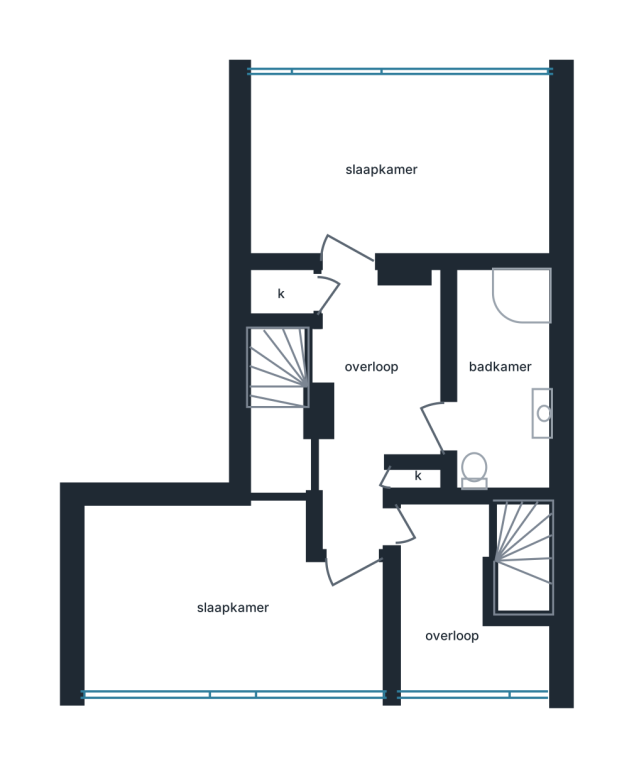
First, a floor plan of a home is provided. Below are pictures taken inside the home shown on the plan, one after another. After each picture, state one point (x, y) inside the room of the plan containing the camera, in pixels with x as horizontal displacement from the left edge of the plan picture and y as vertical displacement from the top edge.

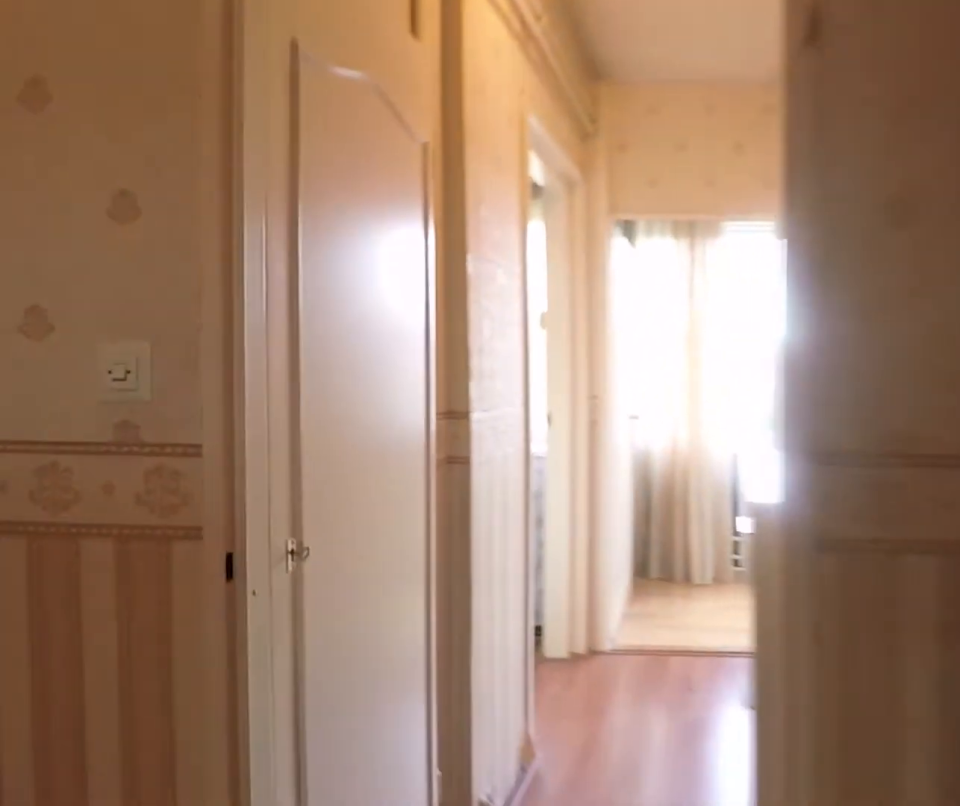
(374, 394)
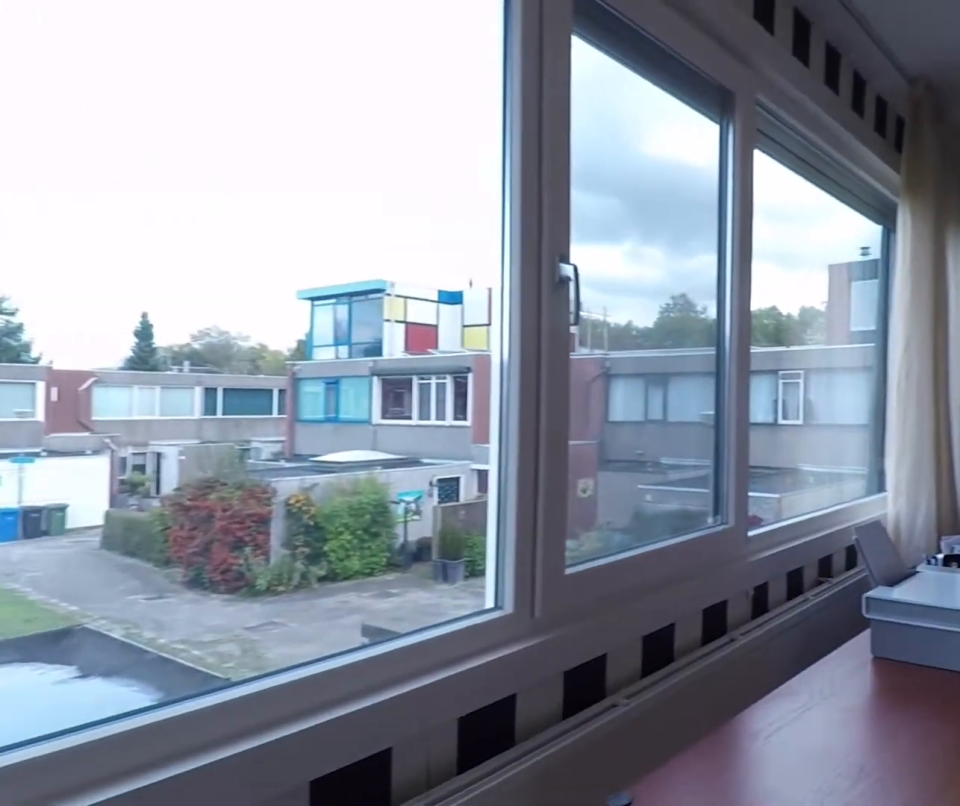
(326, 618)
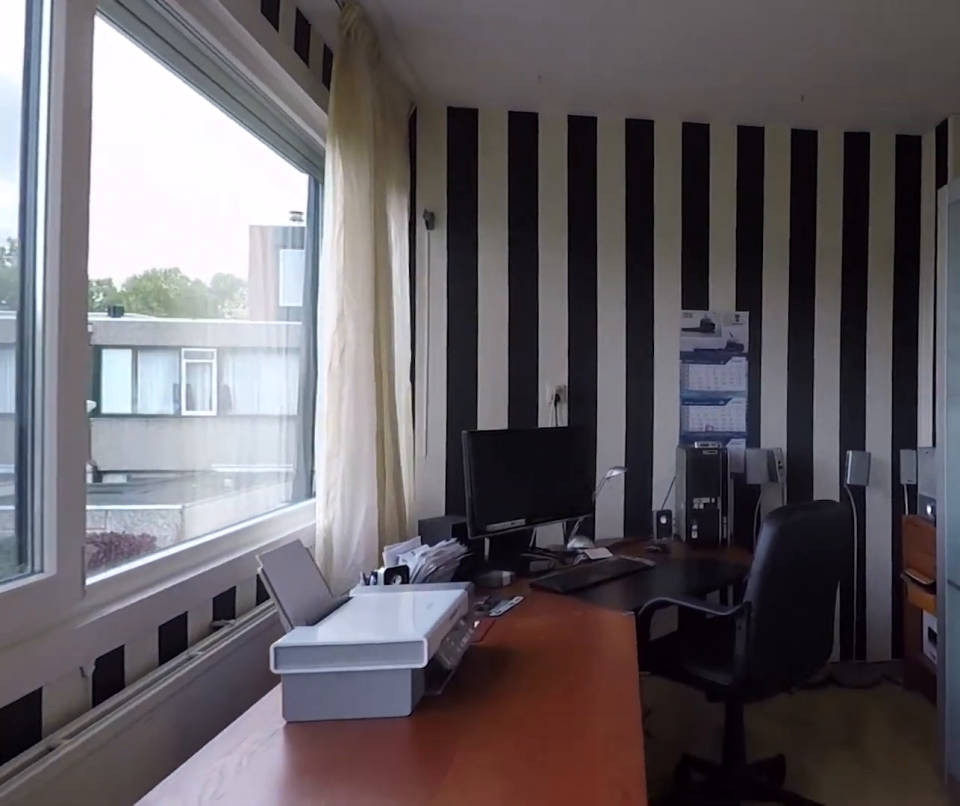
(326, 618)
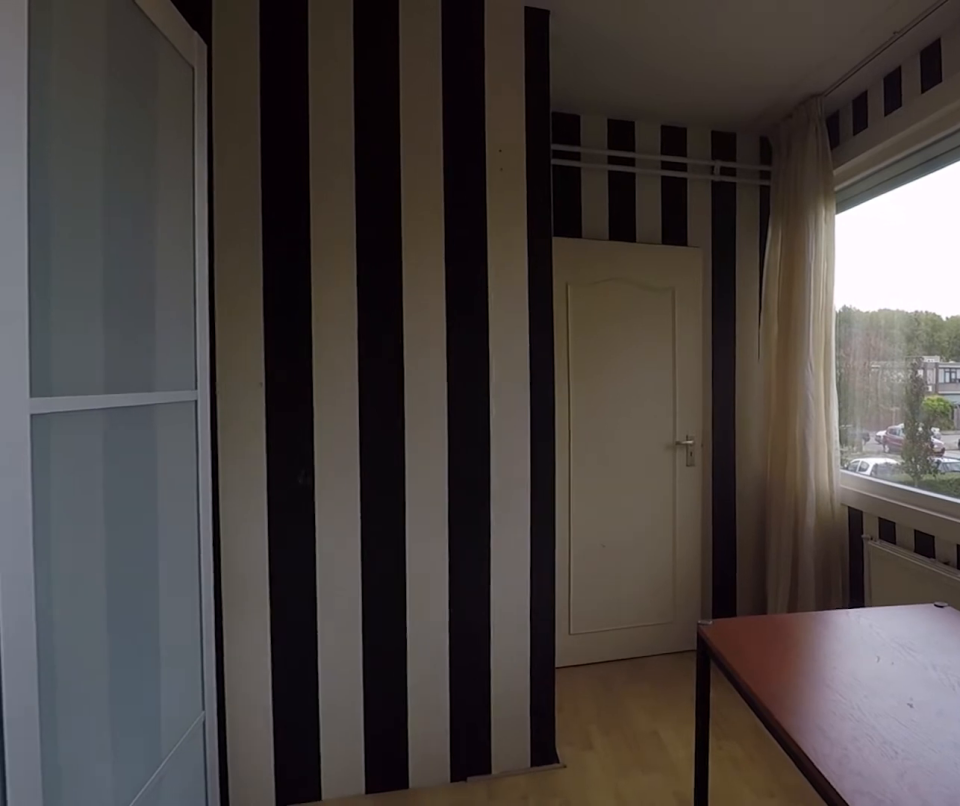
(326, 618)
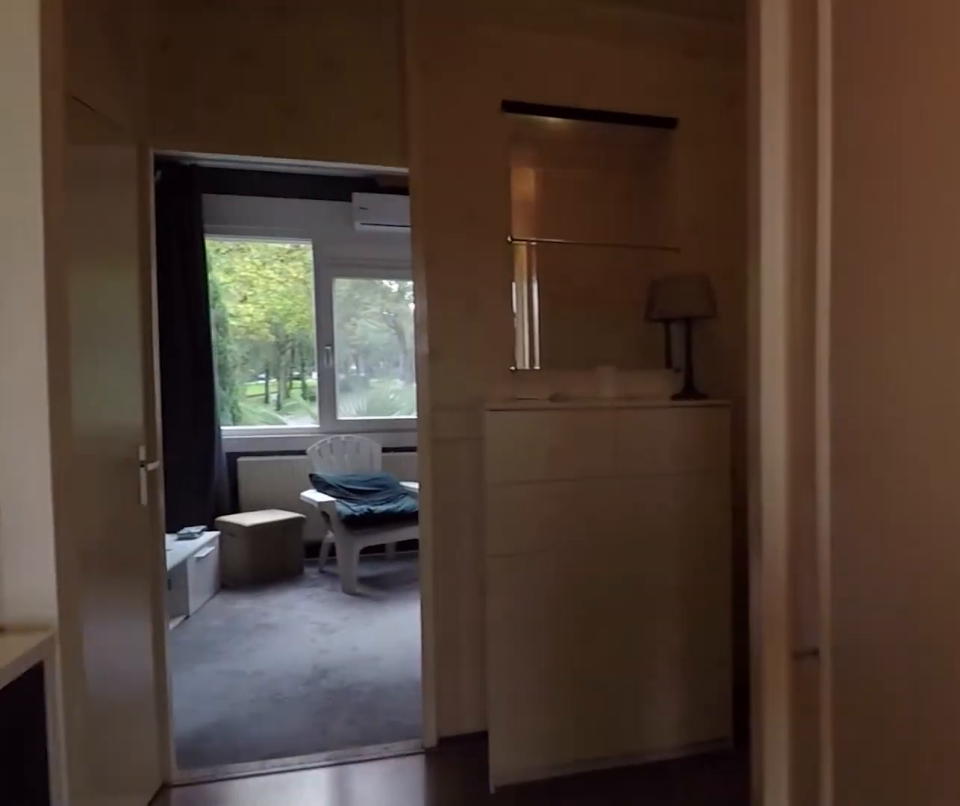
(374, 394)
